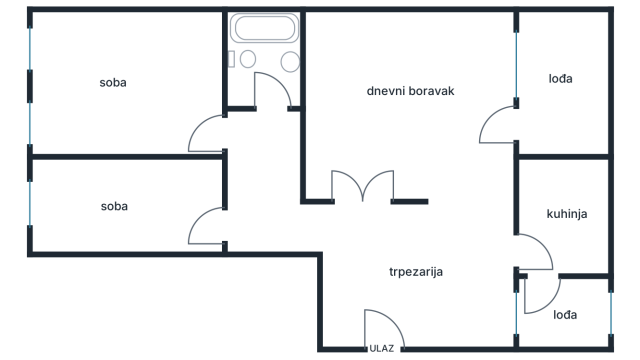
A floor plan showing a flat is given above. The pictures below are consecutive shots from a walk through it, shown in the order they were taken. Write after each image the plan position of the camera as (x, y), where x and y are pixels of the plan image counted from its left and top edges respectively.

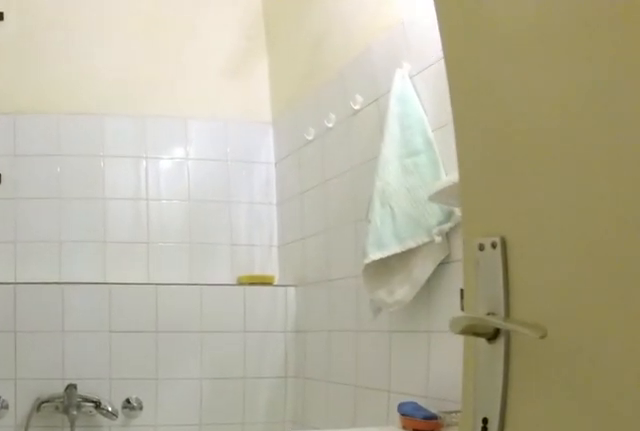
(263, 108)
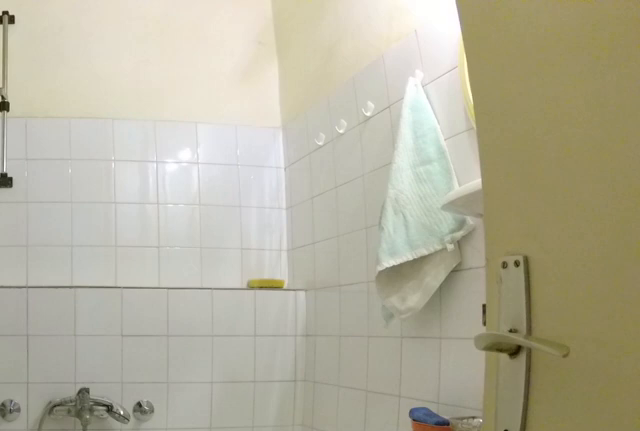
(263, 108)
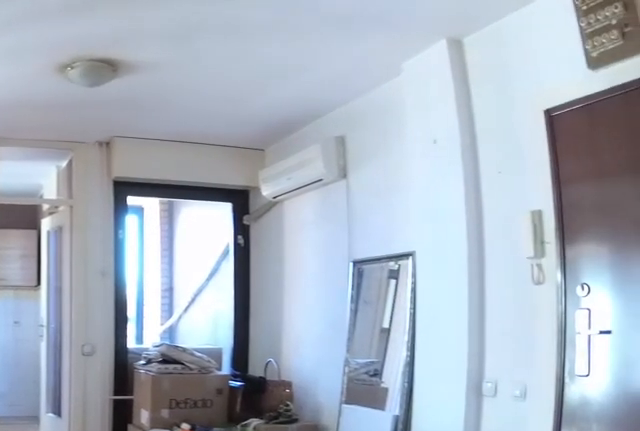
(327, 228)
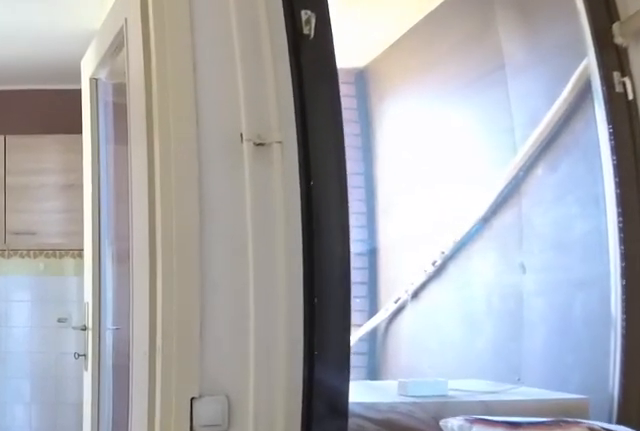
(445, 240)
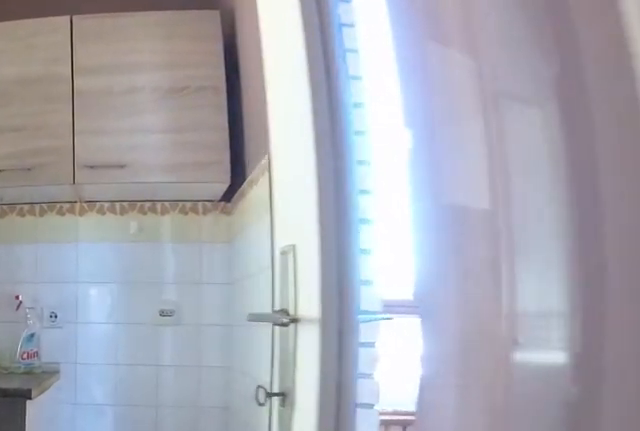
(485, 243)
